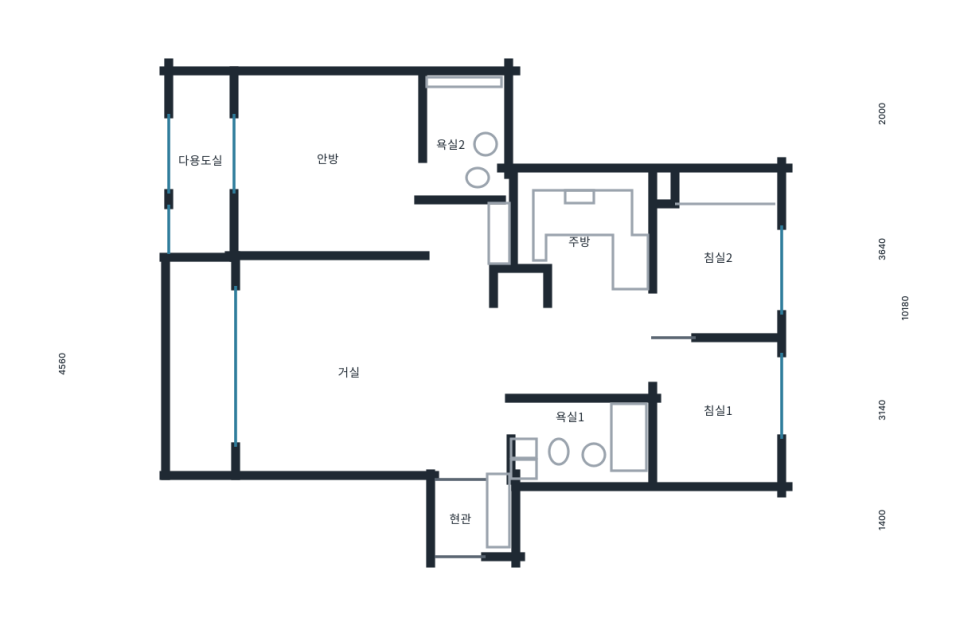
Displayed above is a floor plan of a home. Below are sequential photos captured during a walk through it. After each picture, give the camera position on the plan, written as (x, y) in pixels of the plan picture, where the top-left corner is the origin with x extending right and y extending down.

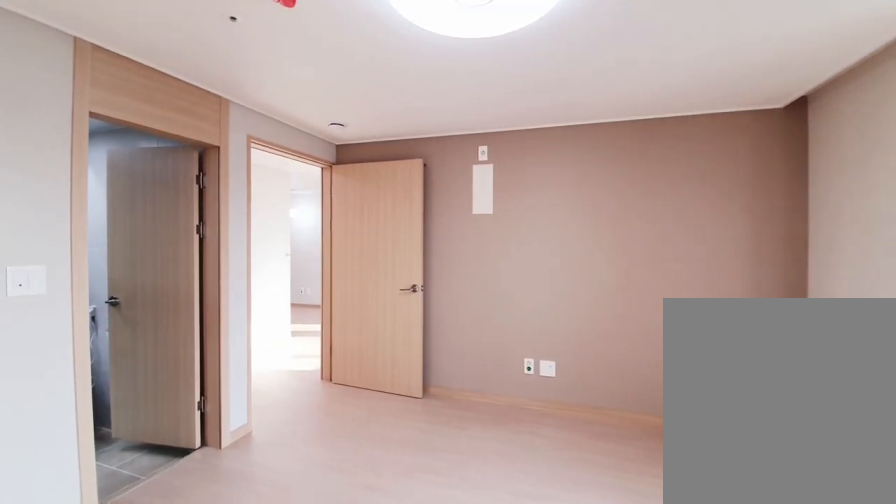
(312, 201)
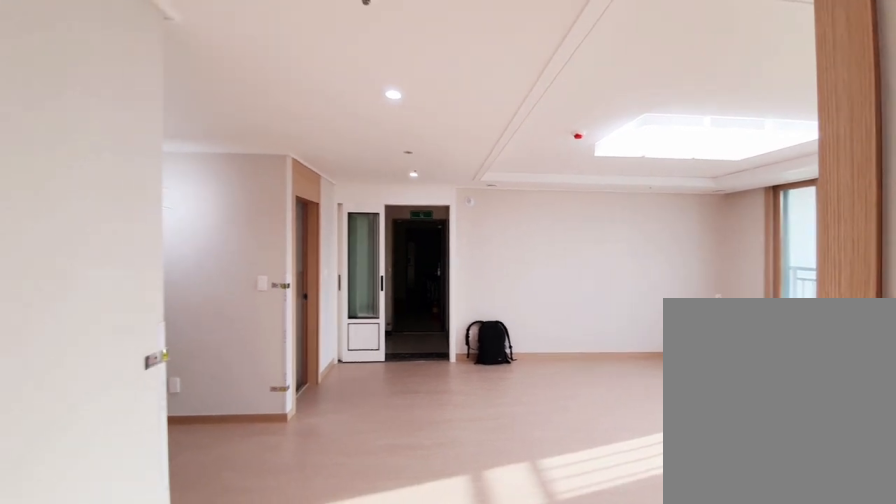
(454, 249)
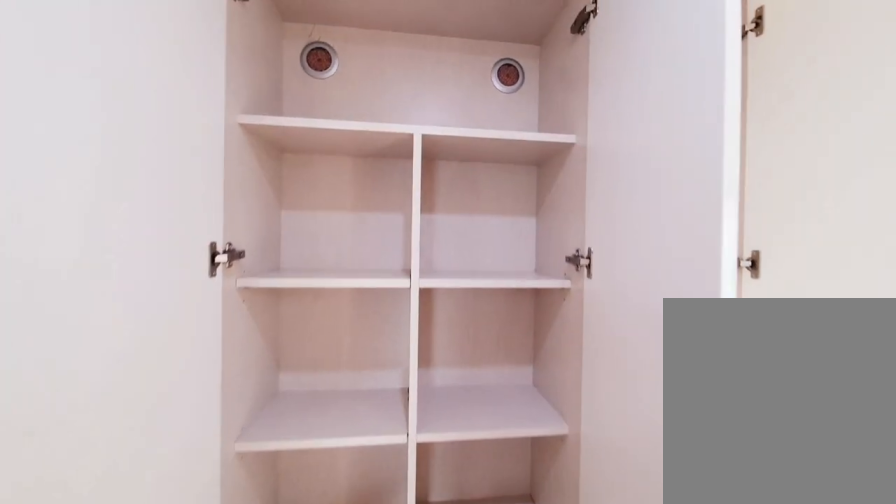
(455, 248)
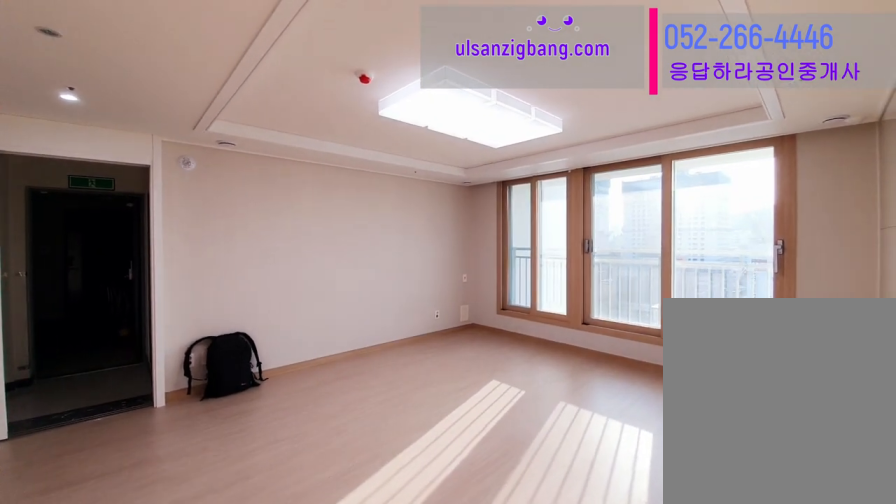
(468, 328)
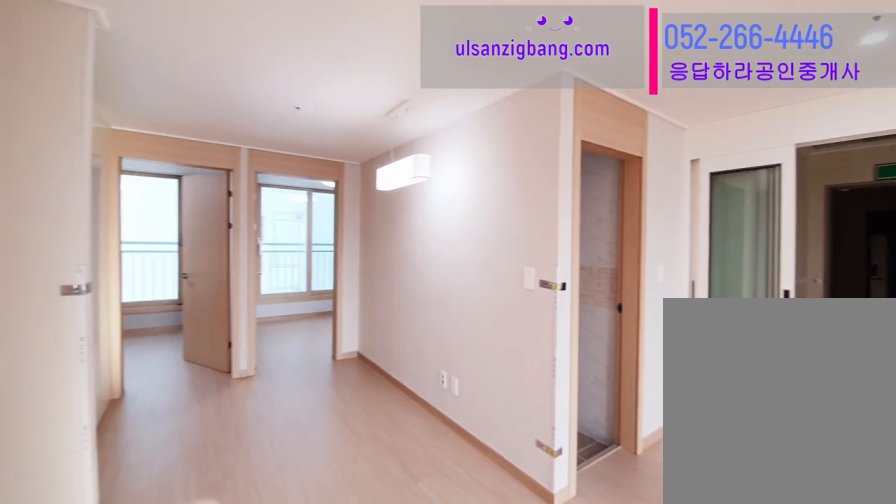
(469, 327)
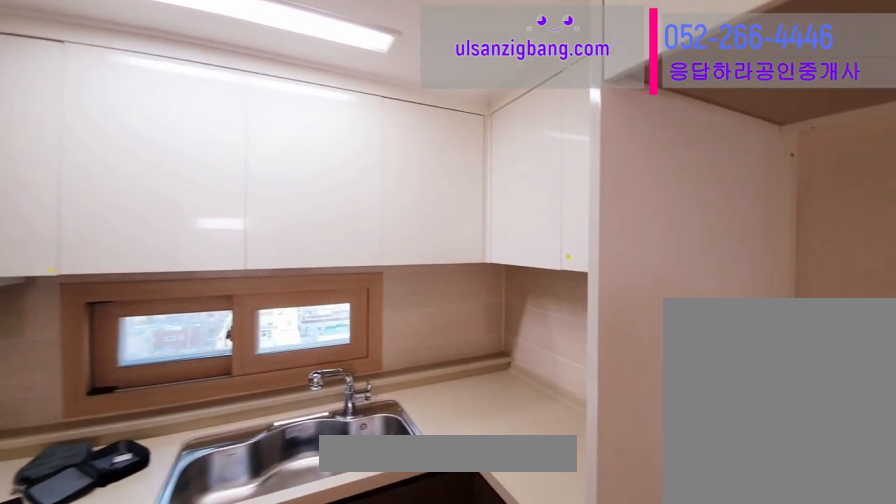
(584, 252)
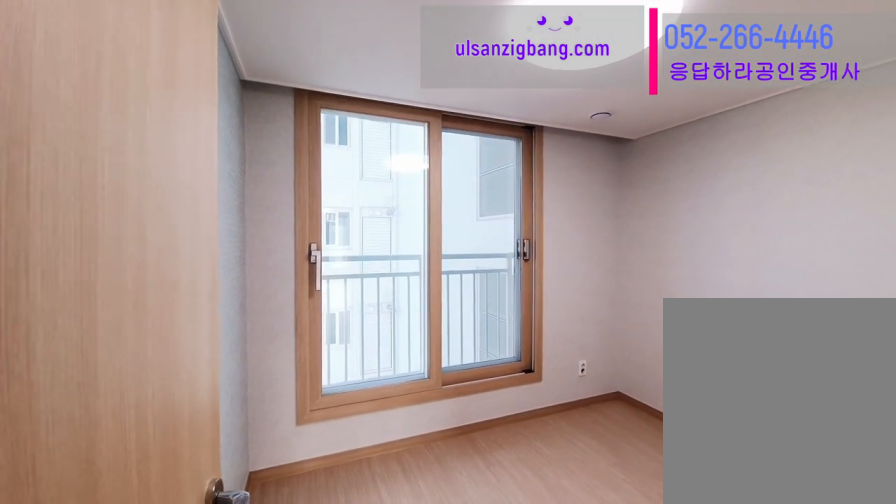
(725, 407)
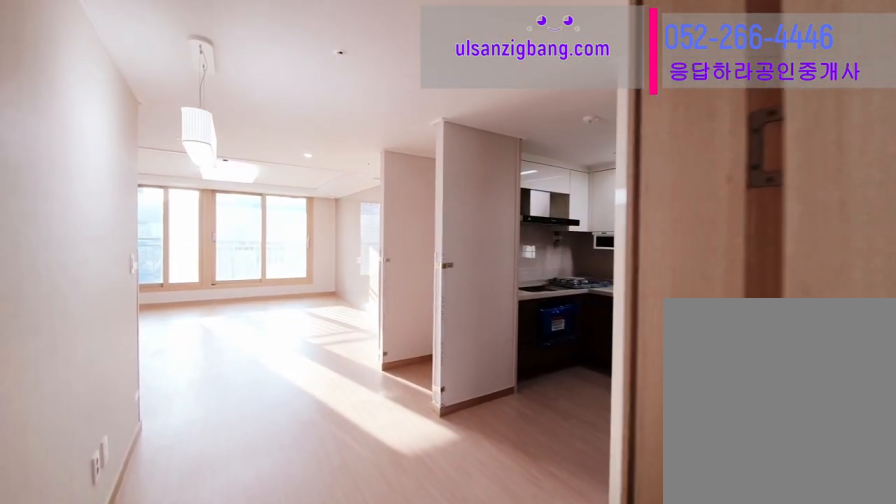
(724, 408)
